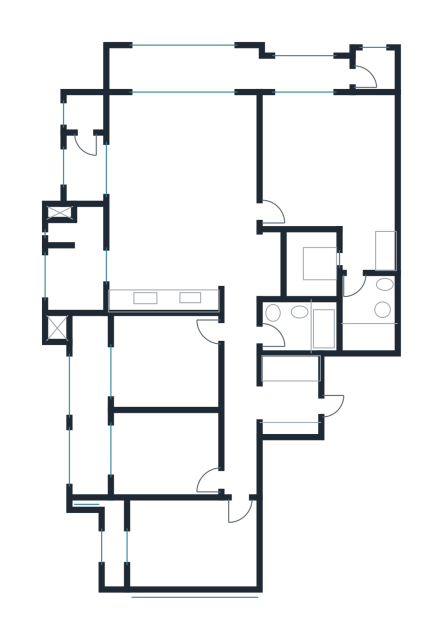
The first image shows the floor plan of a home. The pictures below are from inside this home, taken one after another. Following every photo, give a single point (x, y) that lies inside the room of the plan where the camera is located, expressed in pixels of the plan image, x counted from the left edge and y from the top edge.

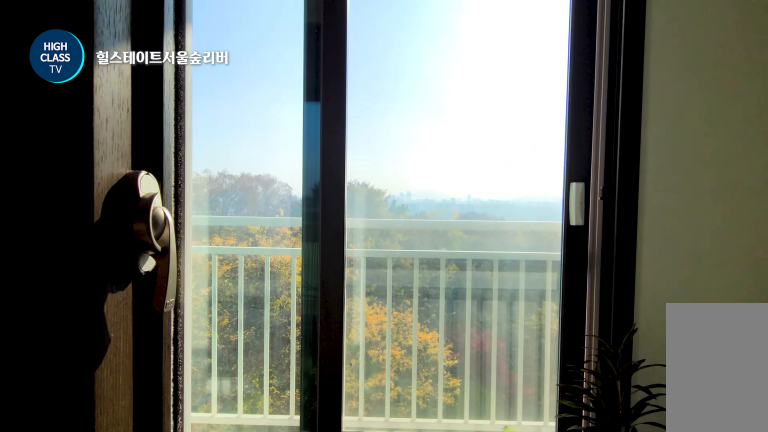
(329, 142)
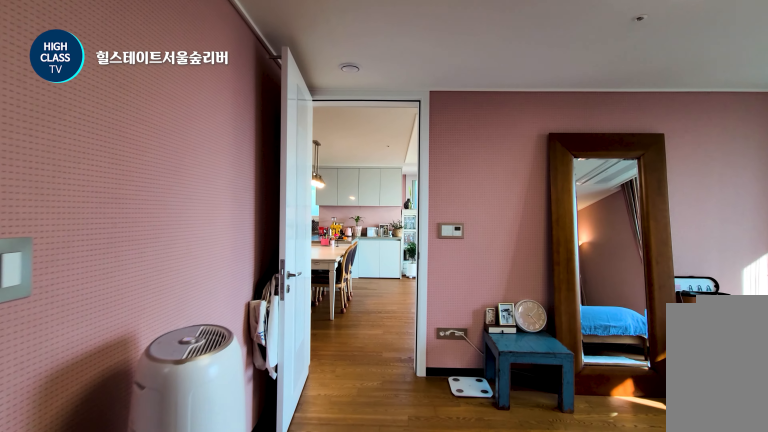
(326, 138)
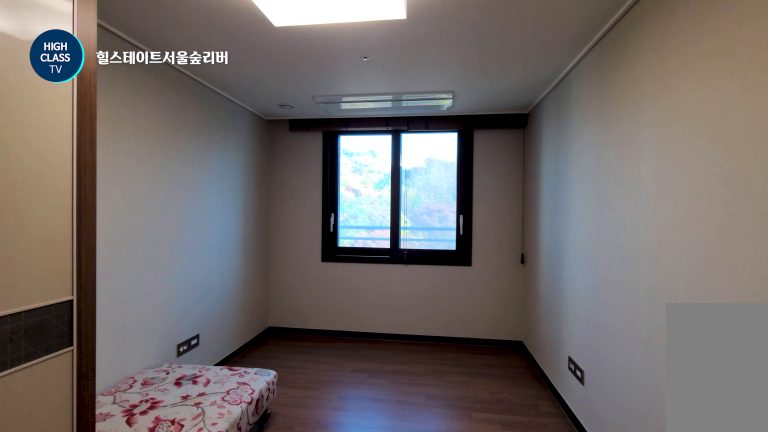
(178, 544)
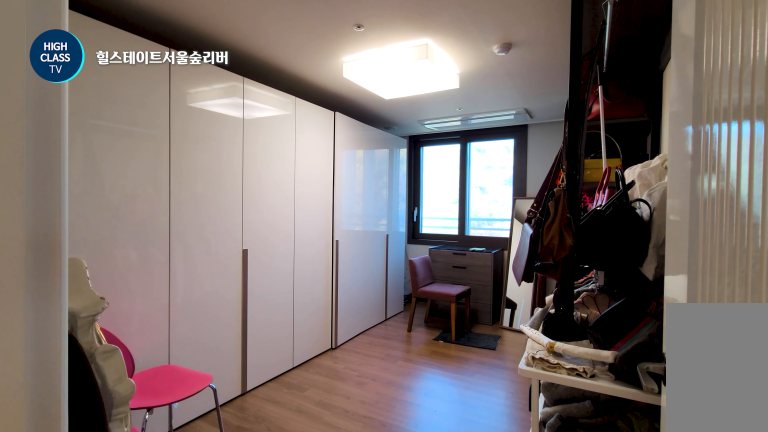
(146, 361)
